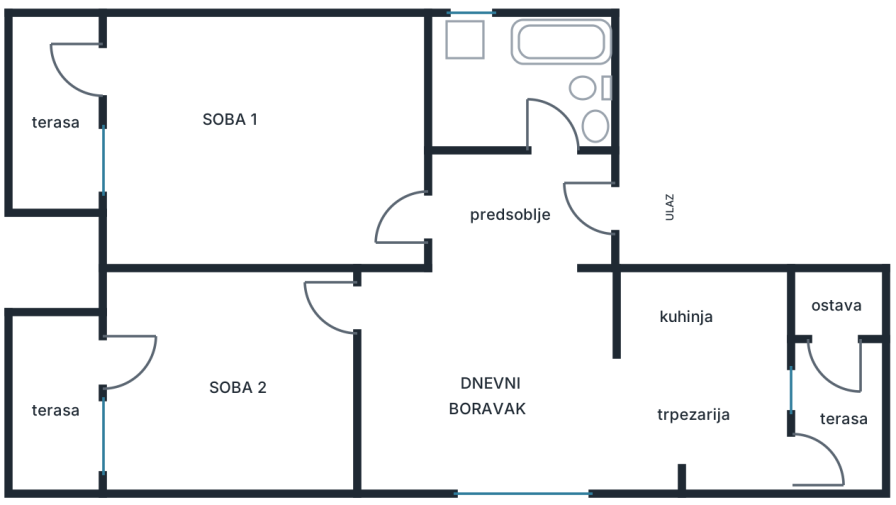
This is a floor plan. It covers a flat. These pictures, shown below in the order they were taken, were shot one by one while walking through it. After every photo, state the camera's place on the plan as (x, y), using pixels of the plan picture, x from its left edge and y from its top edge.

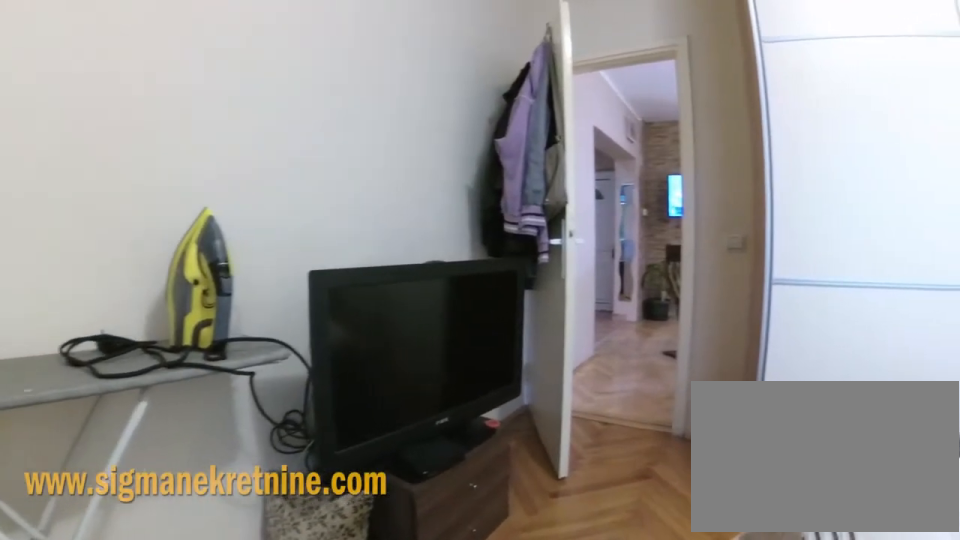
(191, 363)
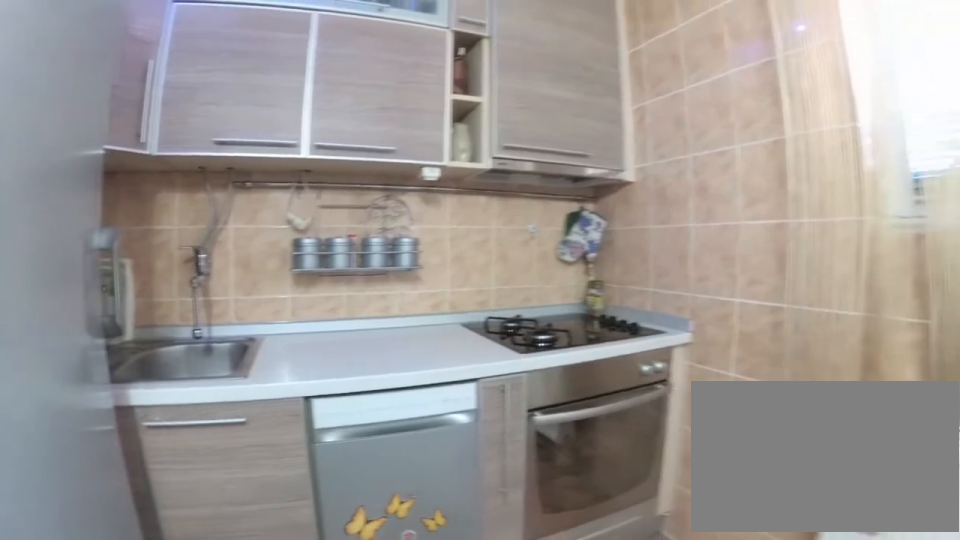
(696, 417)
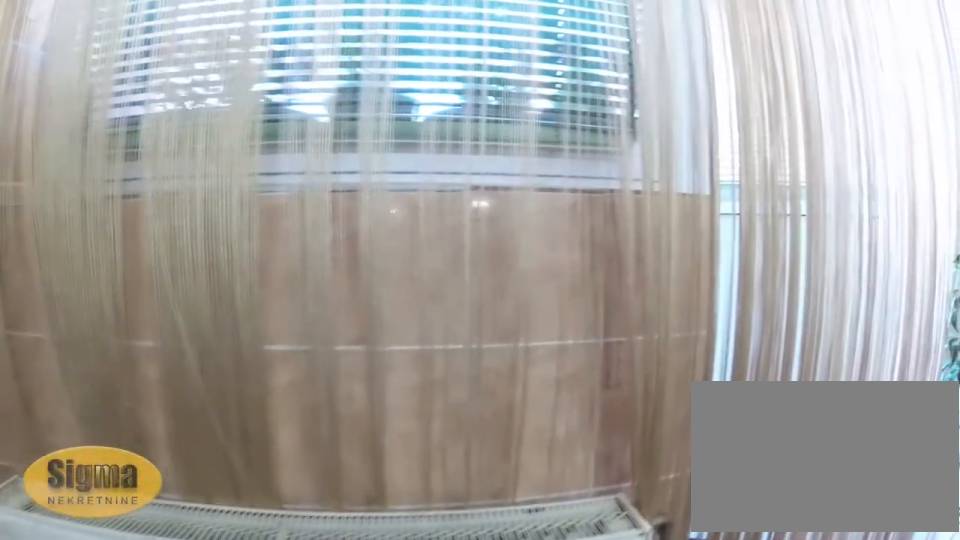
(706, 398)
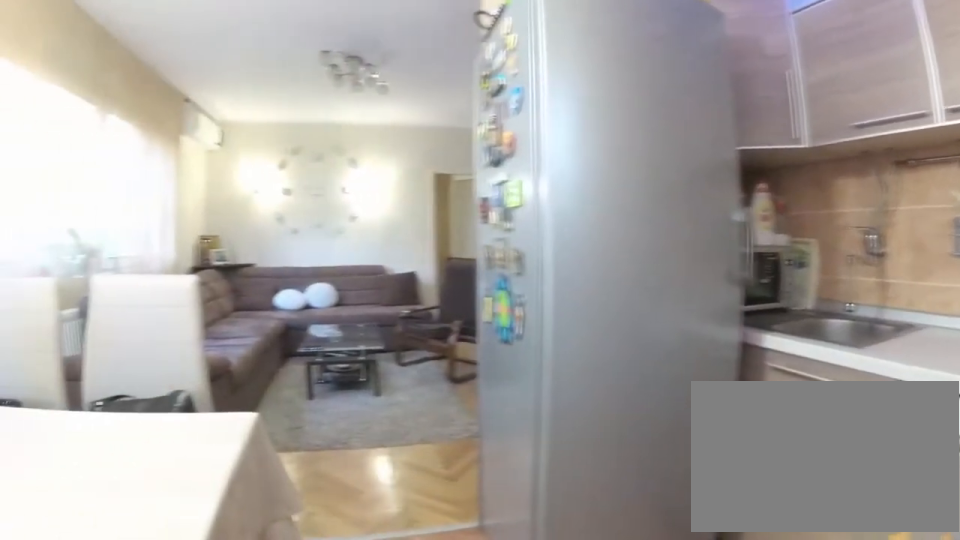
(748, 398)
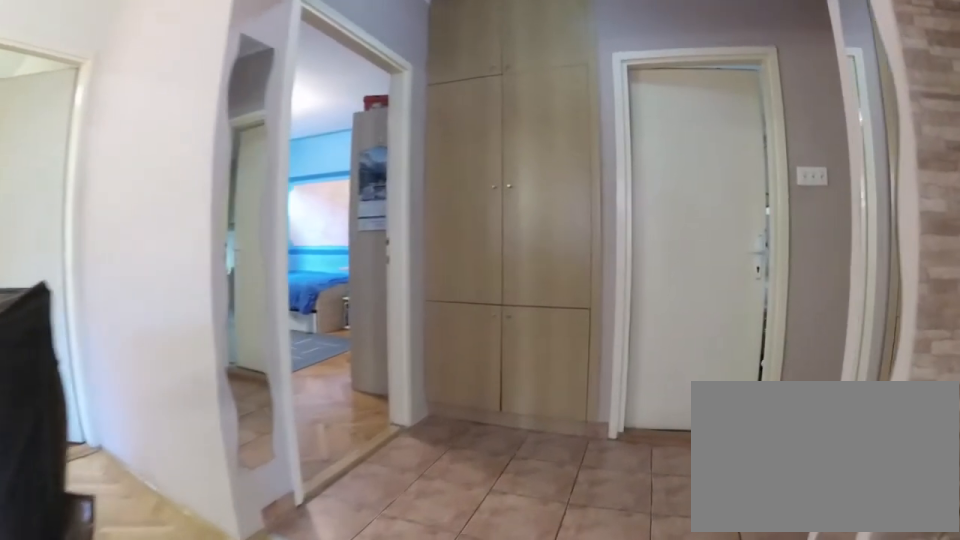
(564, 350)
